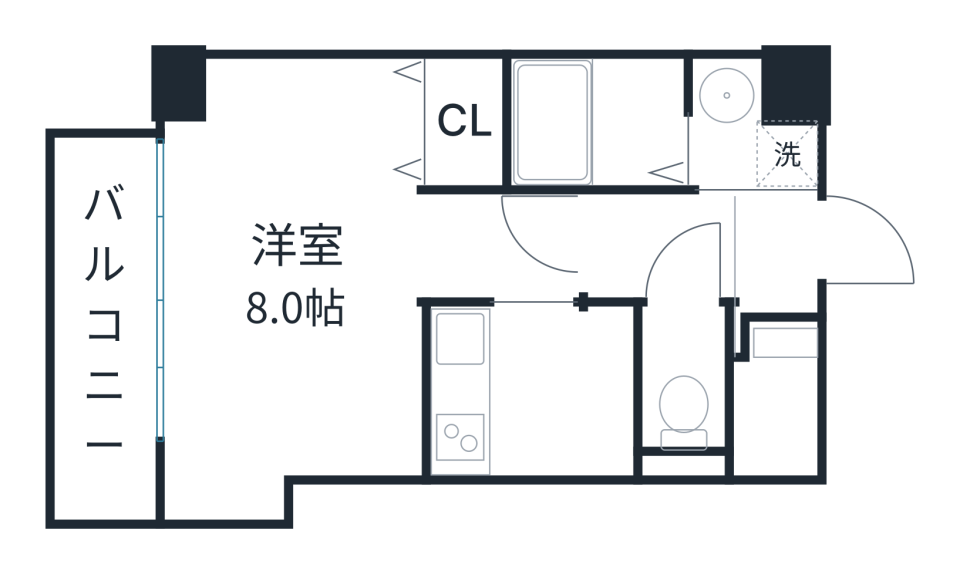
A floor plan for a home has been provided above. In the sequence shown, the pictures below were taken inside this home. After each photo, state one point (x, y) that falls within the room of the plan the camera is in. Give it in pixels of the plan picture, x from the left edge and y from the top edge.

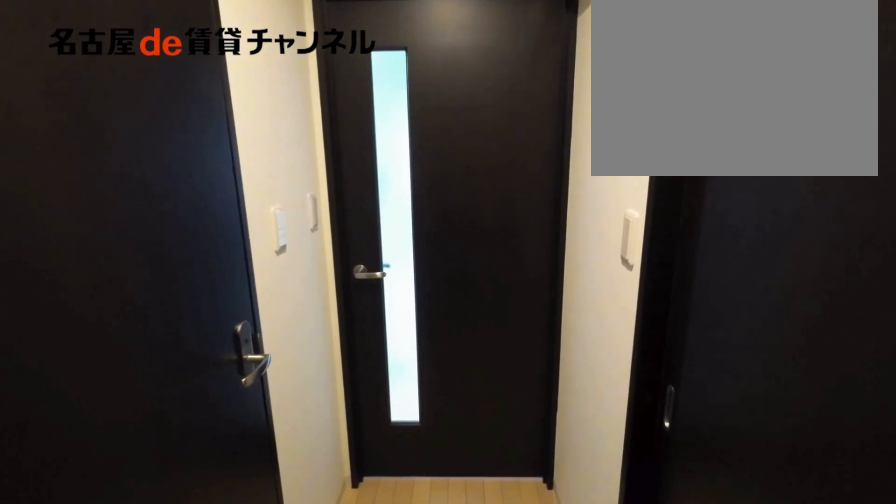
(661, 247)
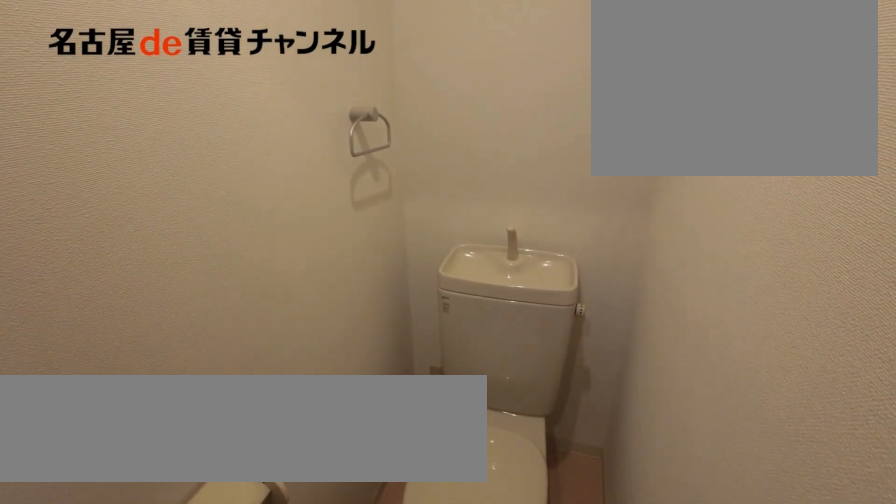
(684, 380)
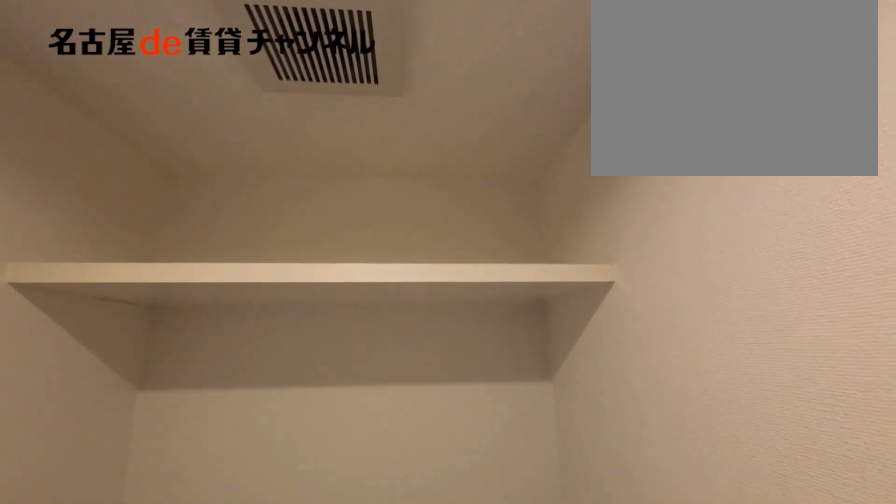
(684, 380)
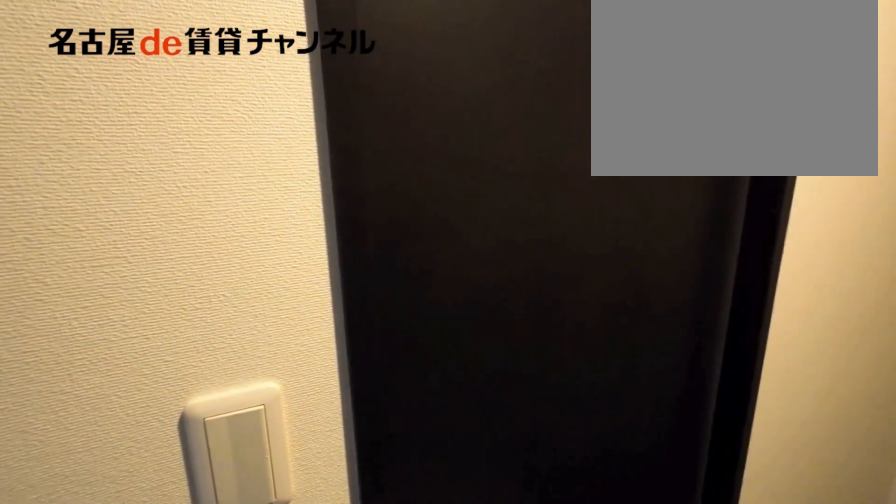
(661, 247)
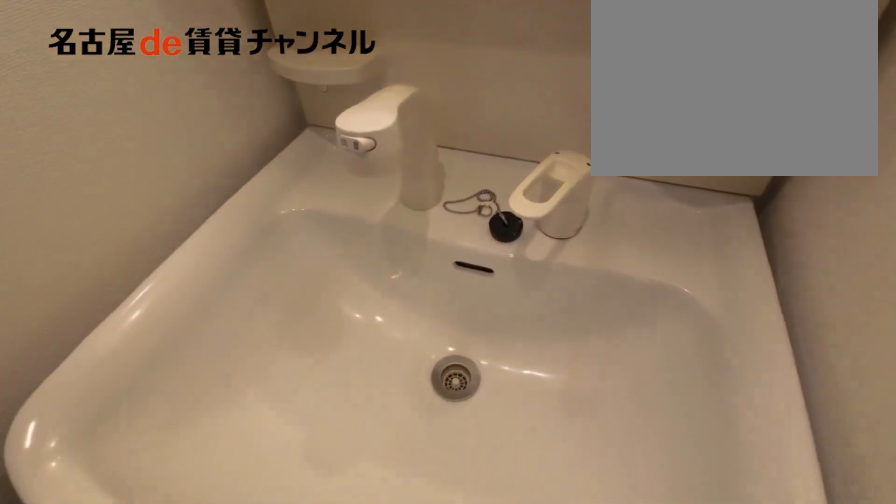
(746, 131)
